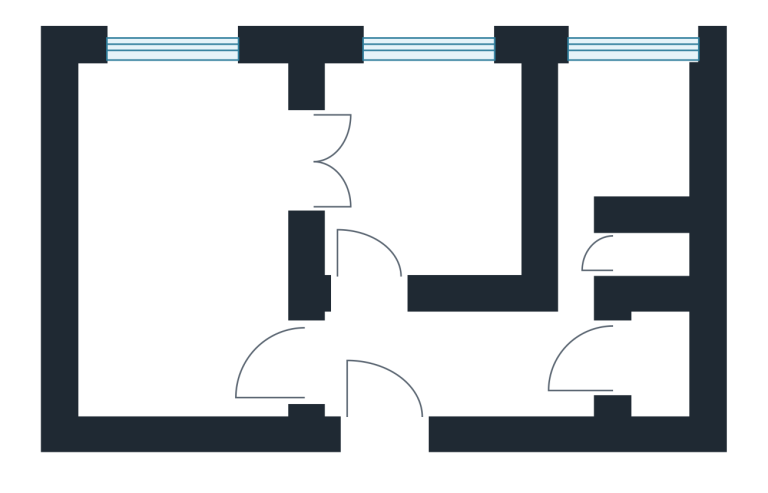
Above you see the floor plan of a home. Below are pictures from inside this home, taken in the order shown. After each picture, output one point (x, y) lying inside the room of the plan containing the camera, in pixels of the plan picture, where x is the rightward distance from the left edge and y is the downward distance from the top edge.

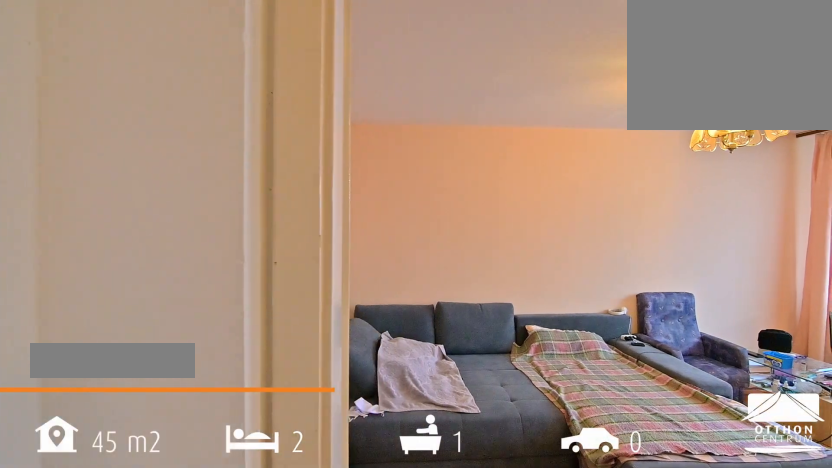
(181, 250)
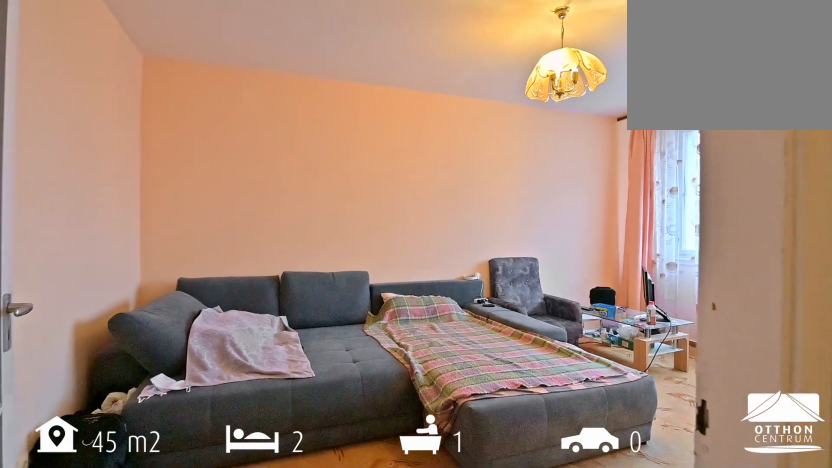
(181, 249)
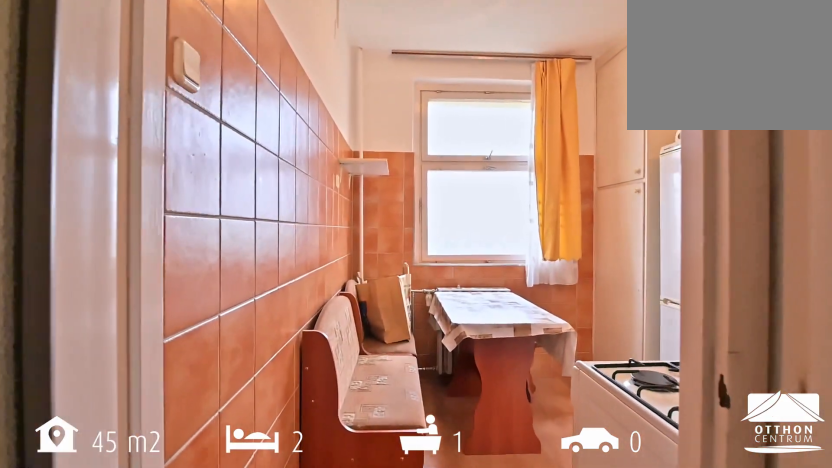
(634, 135)
